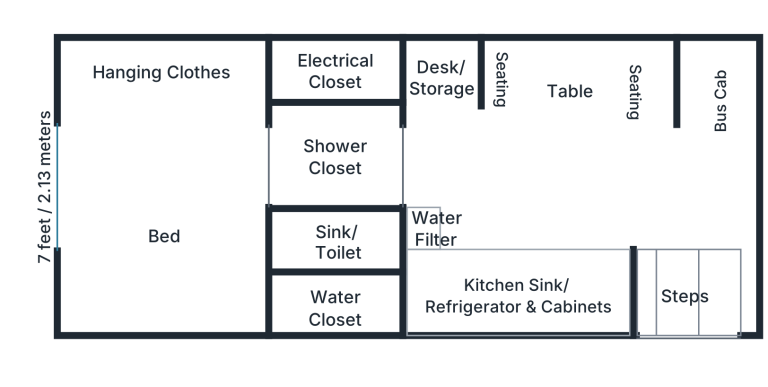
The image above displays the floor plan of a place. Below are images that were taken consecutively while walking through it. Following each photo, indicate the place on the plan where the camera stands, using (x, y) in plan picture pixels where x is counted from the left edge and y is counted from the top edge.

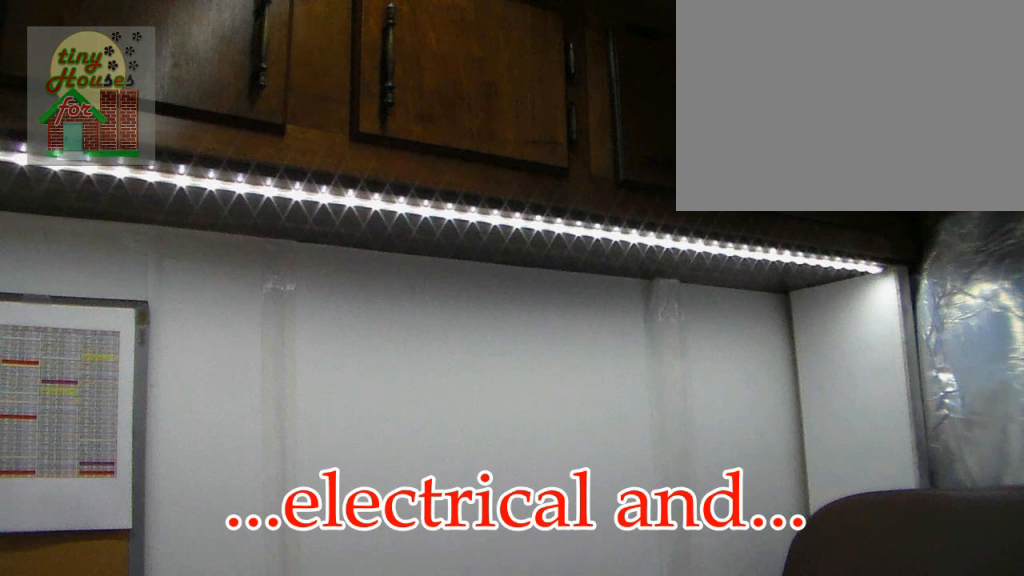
(512, 185)
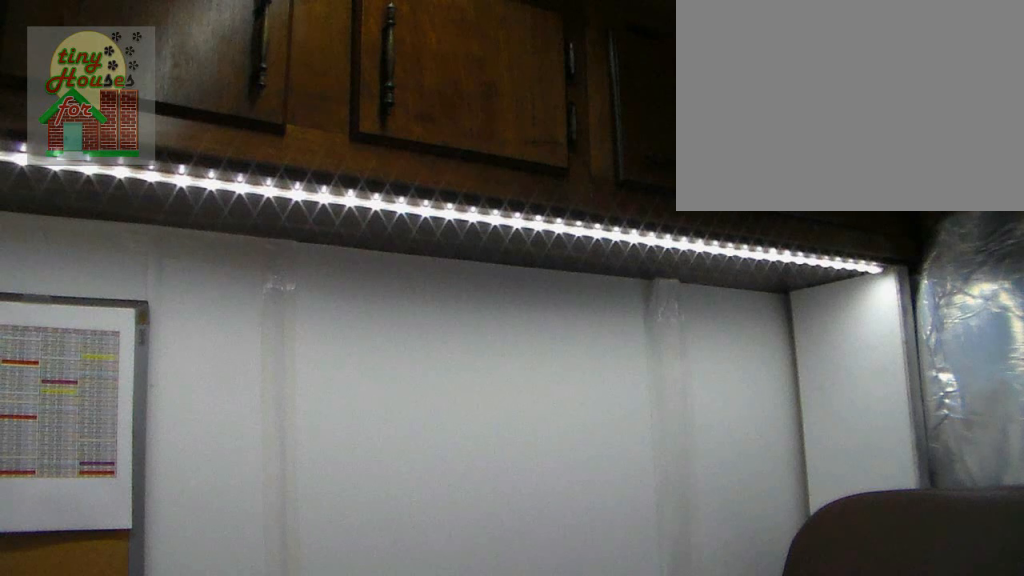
(512, 185)
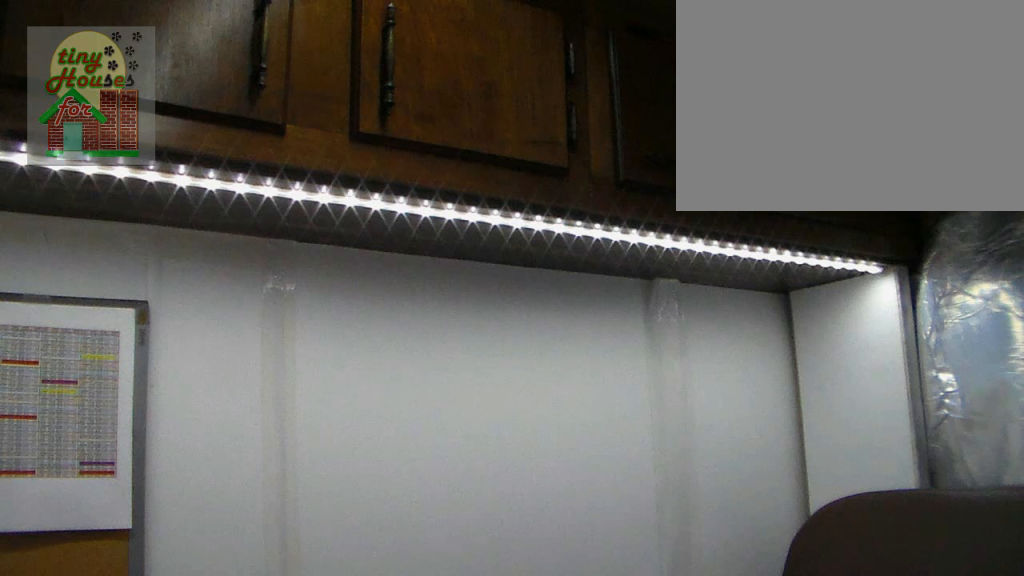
(504, 187)
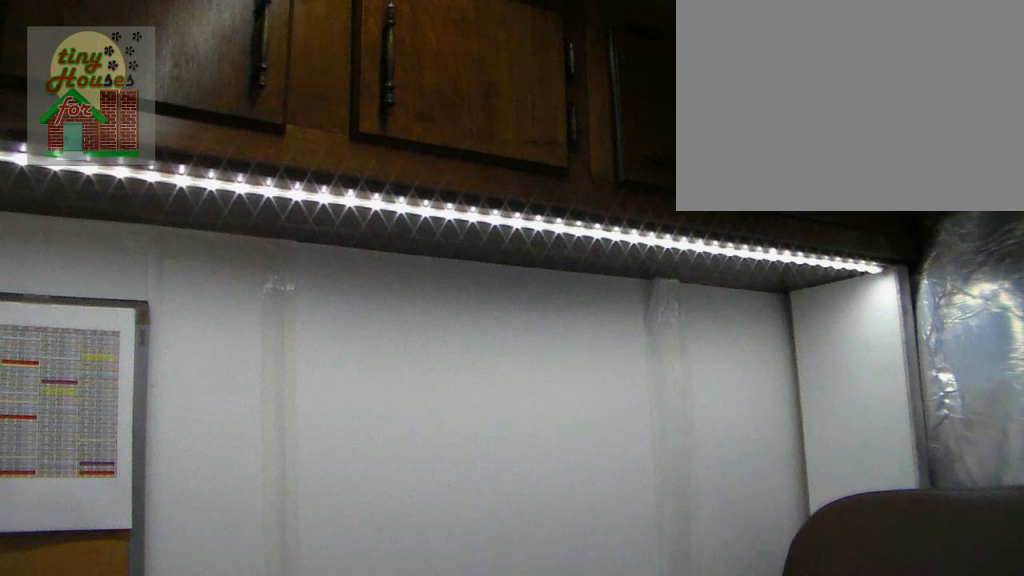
(512, 182)
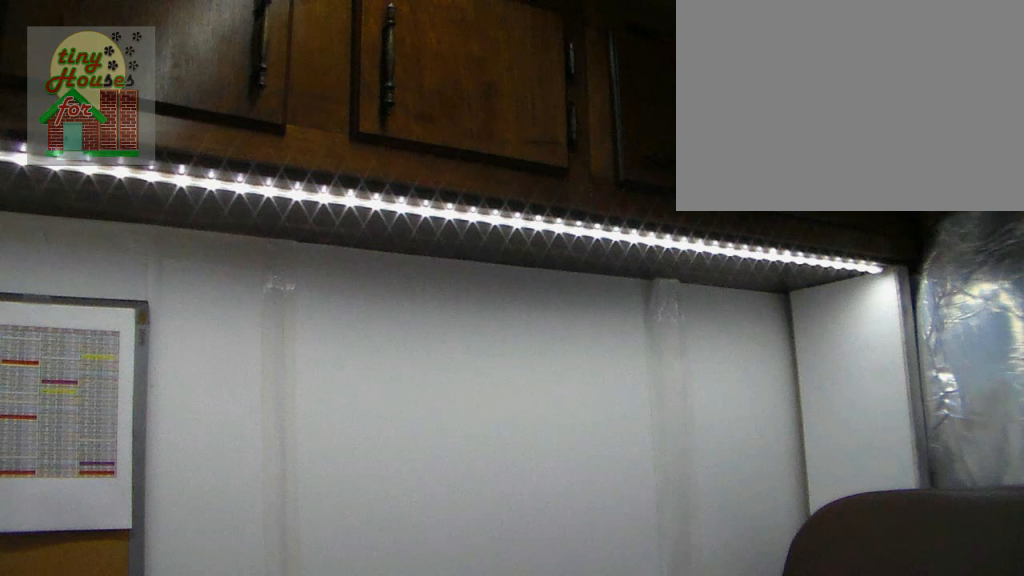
(511, 182)
